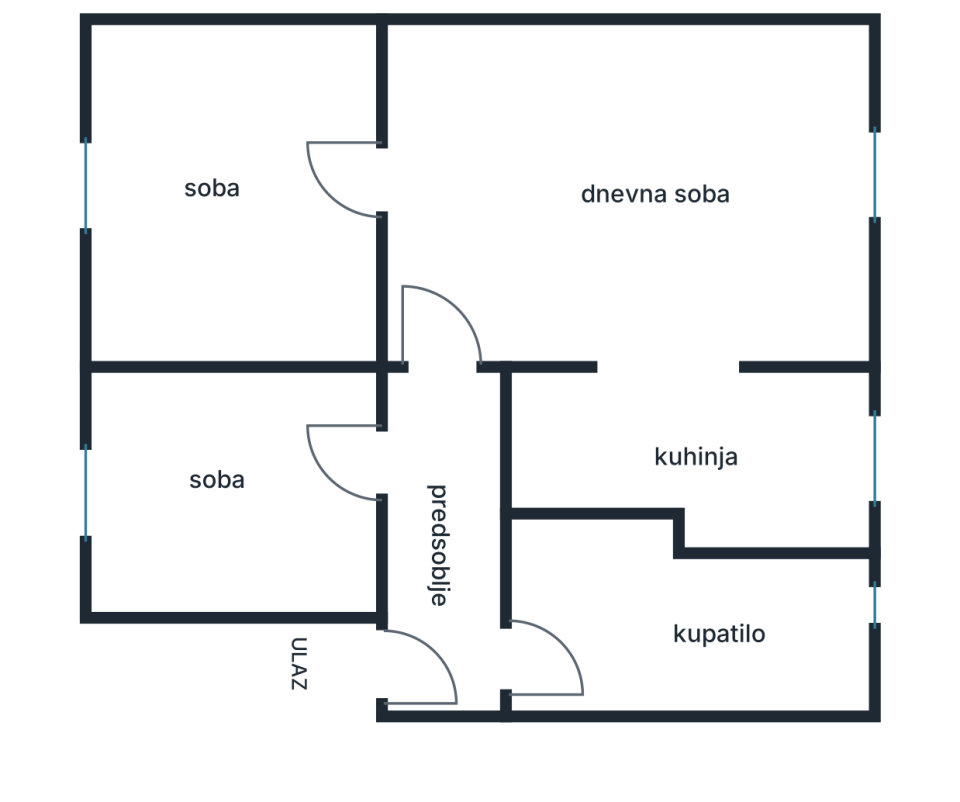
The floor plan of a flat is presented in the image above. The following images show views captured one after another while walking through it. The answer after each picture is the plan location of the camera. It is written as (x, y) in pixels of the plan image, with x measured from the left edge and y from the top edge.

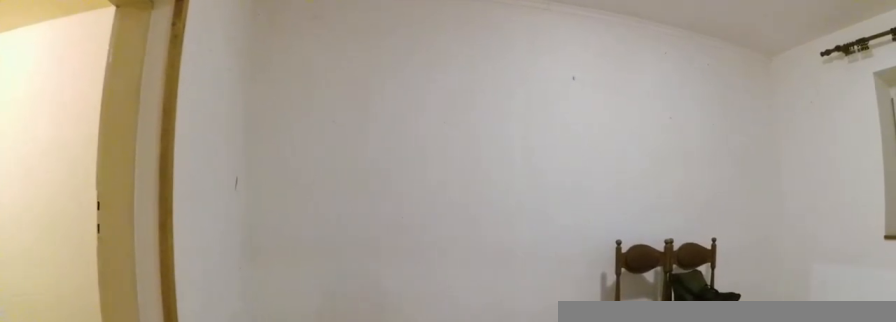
(449, 274)
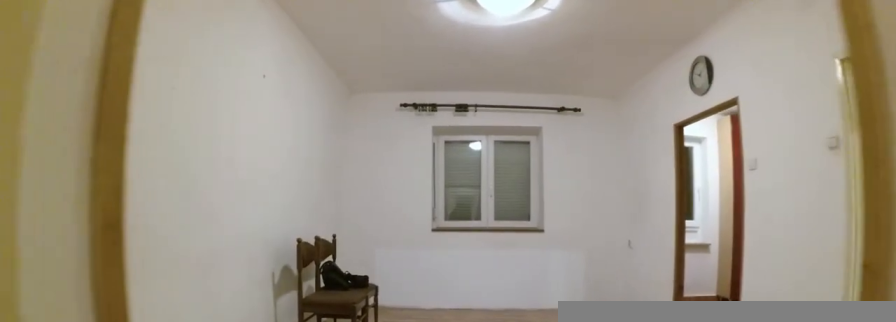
(332, 199)
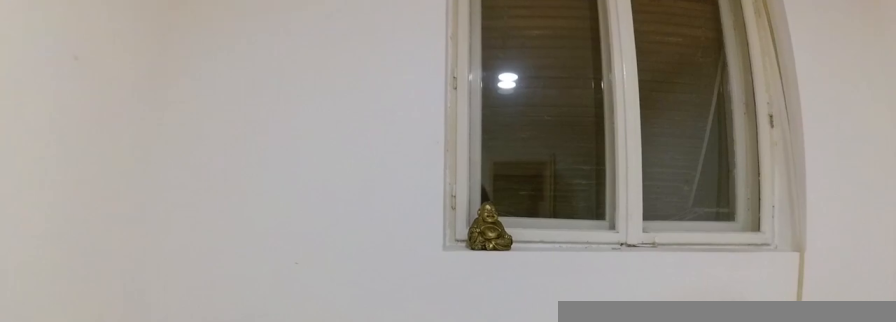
(214, 460)
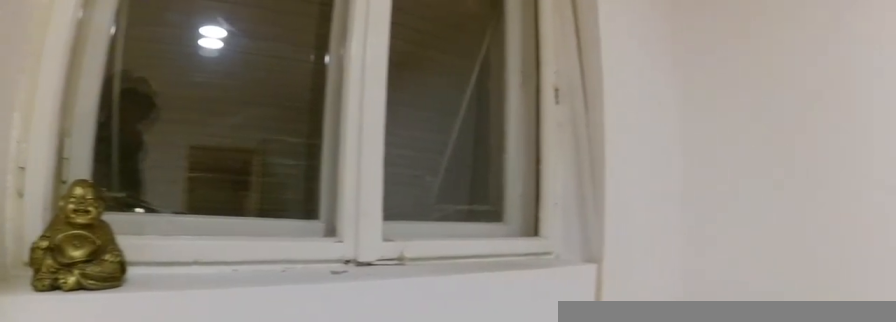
(142, 480)
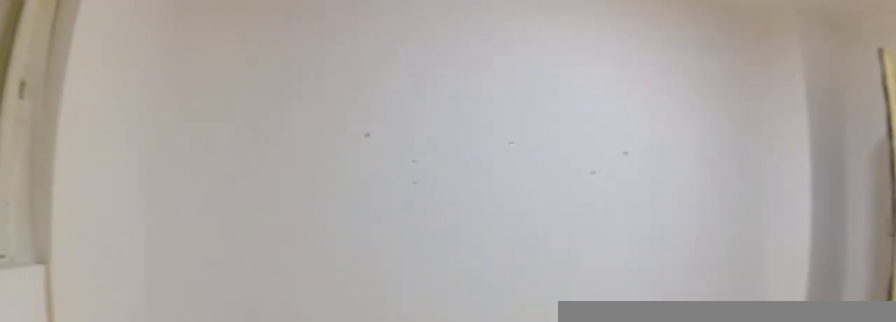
(119, 497)
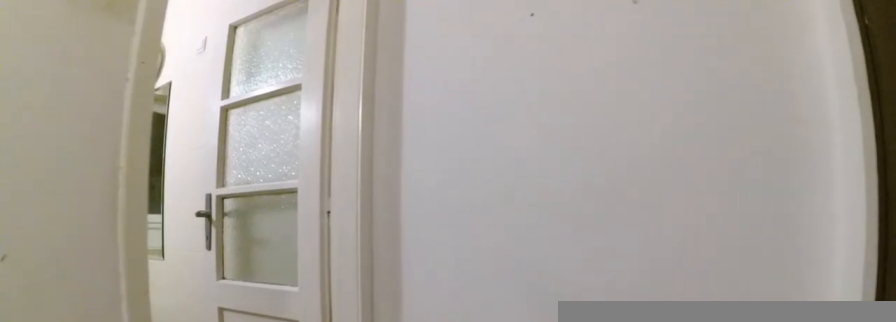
(432, 608)
